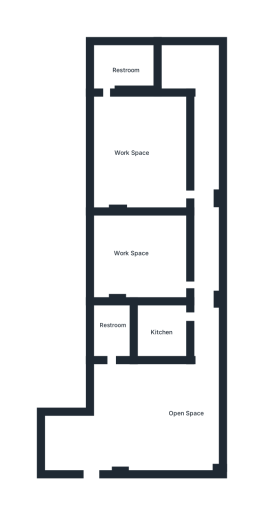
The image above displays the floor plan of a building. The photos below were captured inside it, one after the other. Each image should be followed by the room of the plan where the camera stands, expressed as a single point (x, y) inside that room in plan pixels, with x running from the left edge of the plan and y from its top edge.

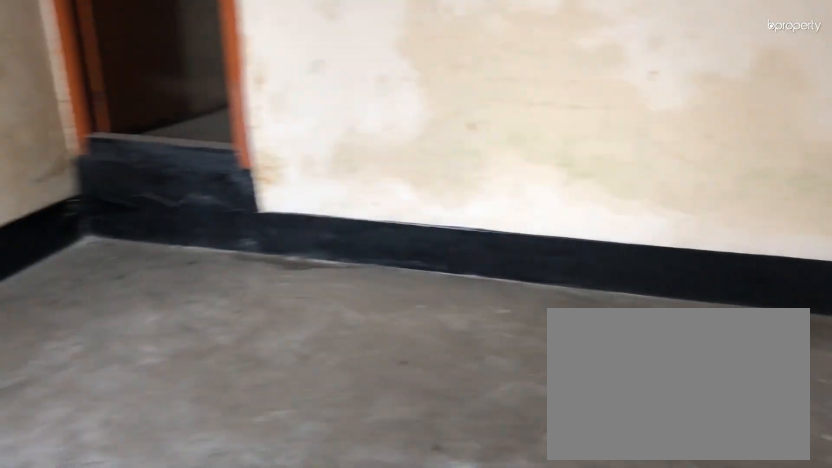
(177, 411)
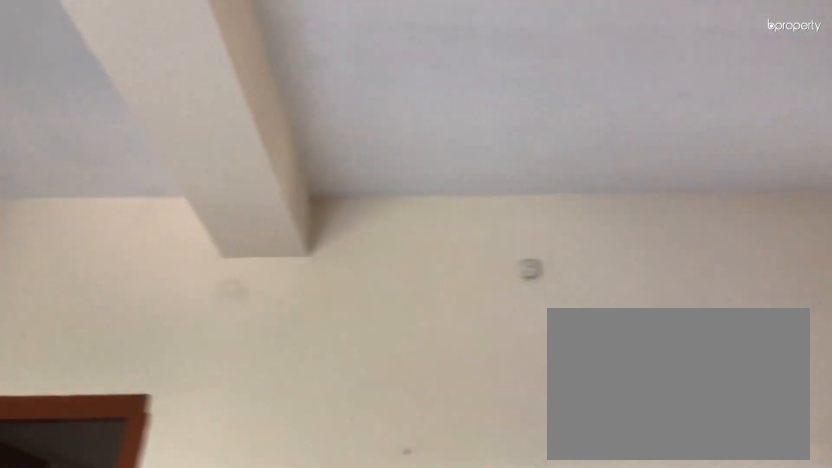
(177, 411)
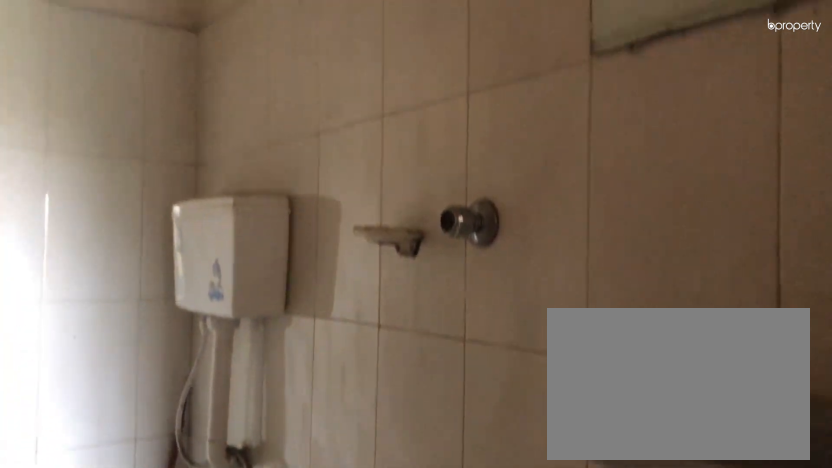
(115, 333)
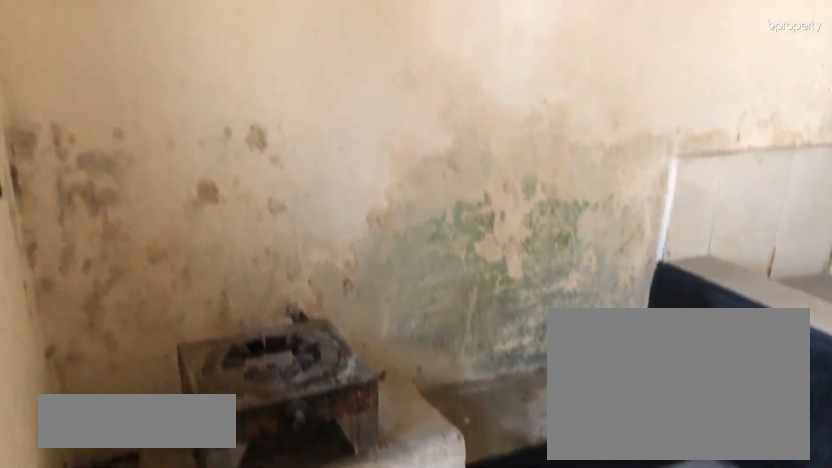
(161, 329)
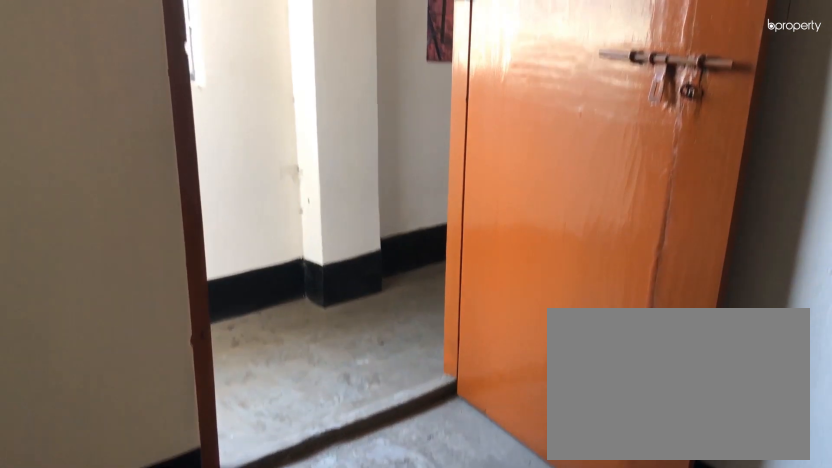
(129, 259)
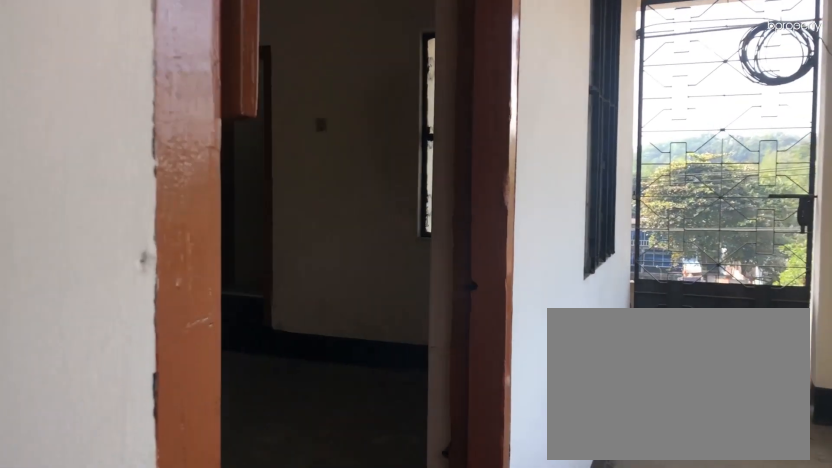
(198, 192)
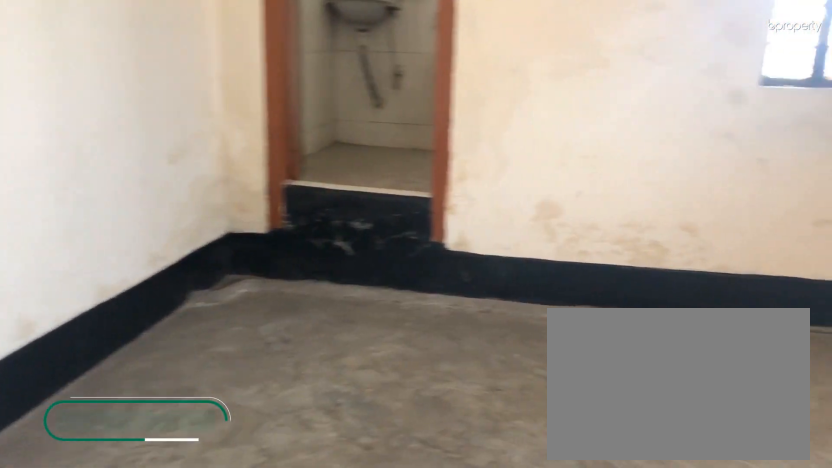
(129, 150)
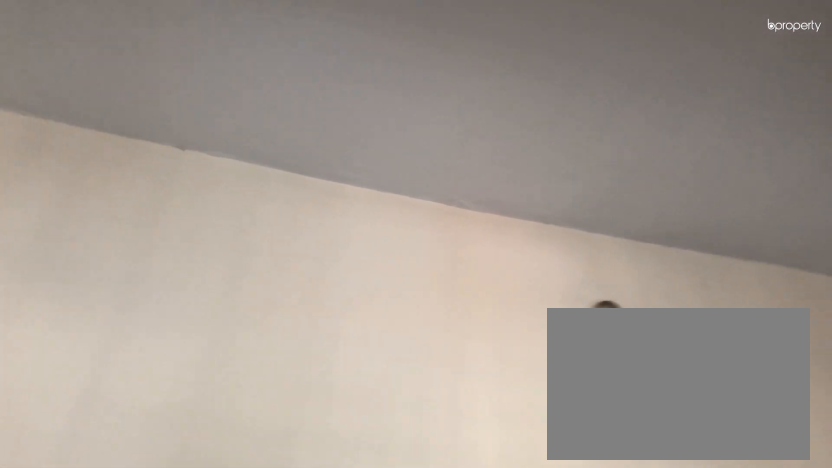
(129, 150)
